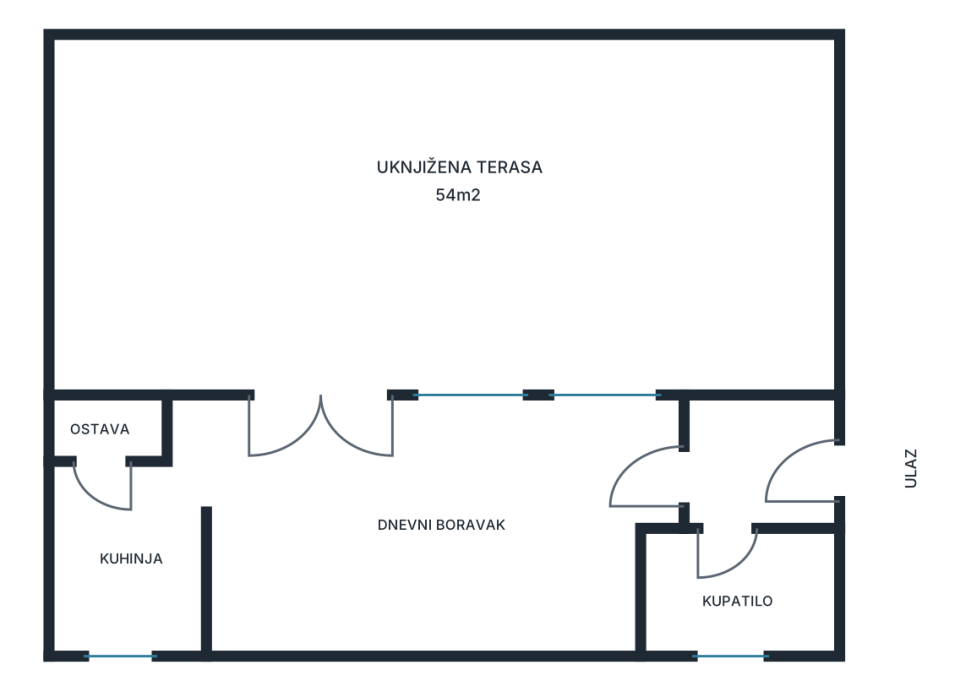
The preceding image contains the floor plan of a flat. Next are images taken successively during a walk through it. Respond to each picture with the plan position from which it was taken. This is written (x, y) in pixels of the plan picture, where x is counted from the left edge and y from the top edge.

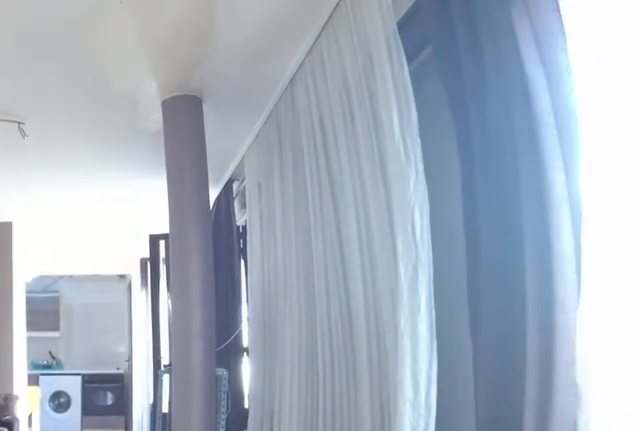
(793, 473)
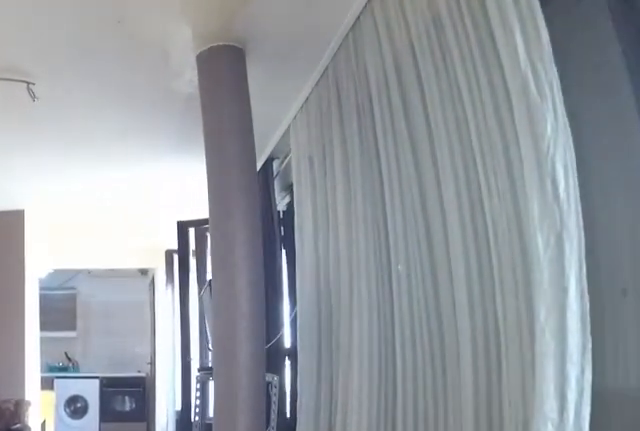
(740, 474)
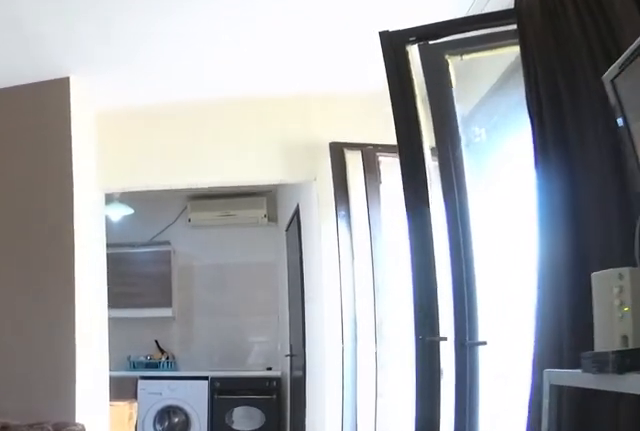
(527, 473)
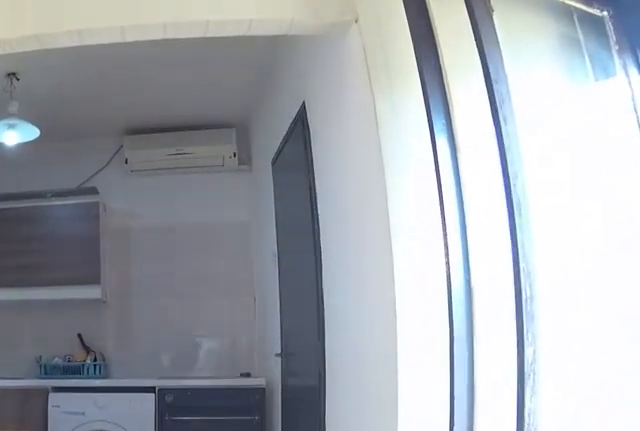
(393, 473)
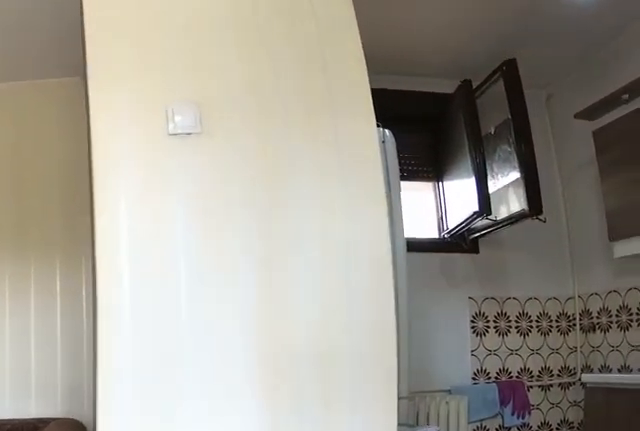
(297, 409)
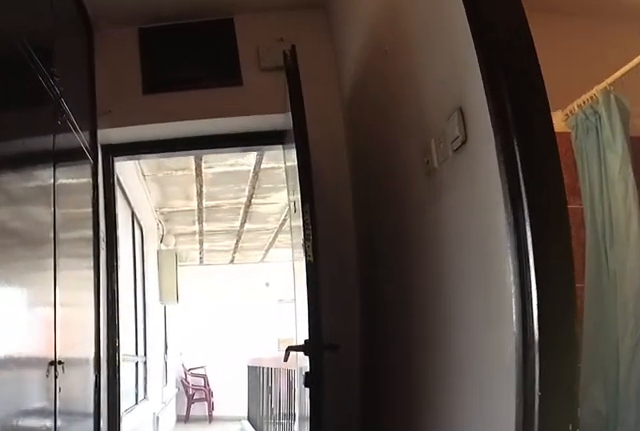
(606, 485)
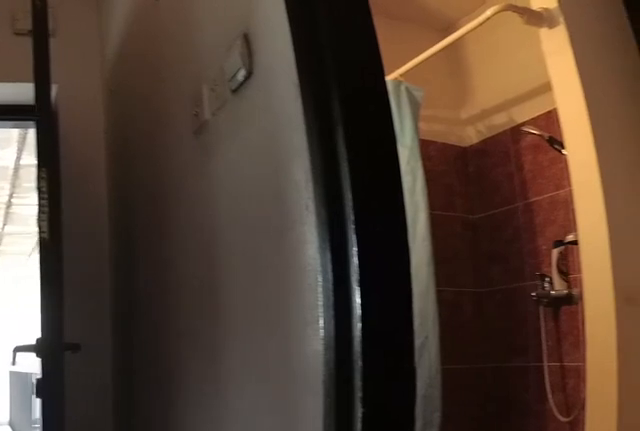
(650, 486)
